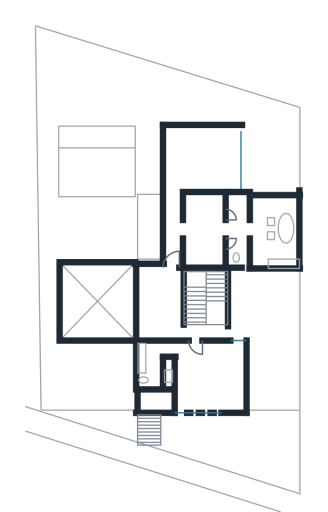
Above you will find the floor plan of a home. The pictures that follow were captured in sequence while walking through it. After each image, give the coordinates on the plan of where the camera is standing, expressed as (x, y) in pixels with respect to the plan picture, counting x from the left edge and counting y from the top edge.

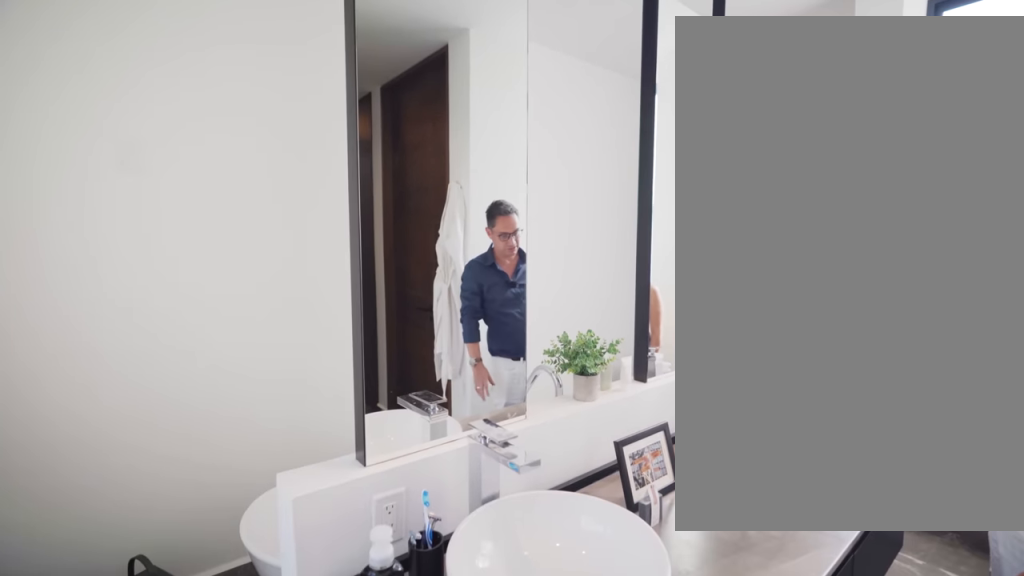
(256, 222)
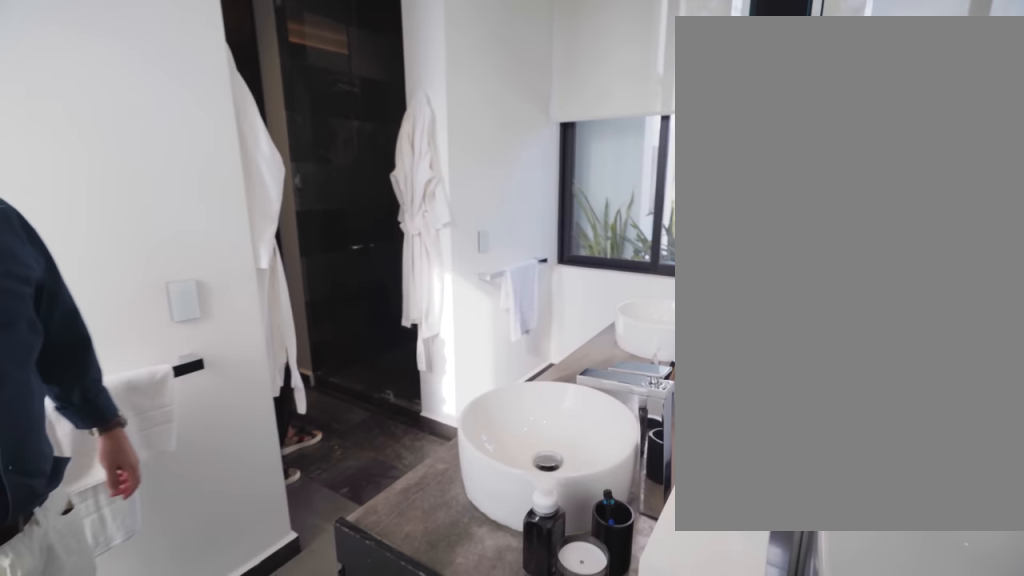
(268, 257)
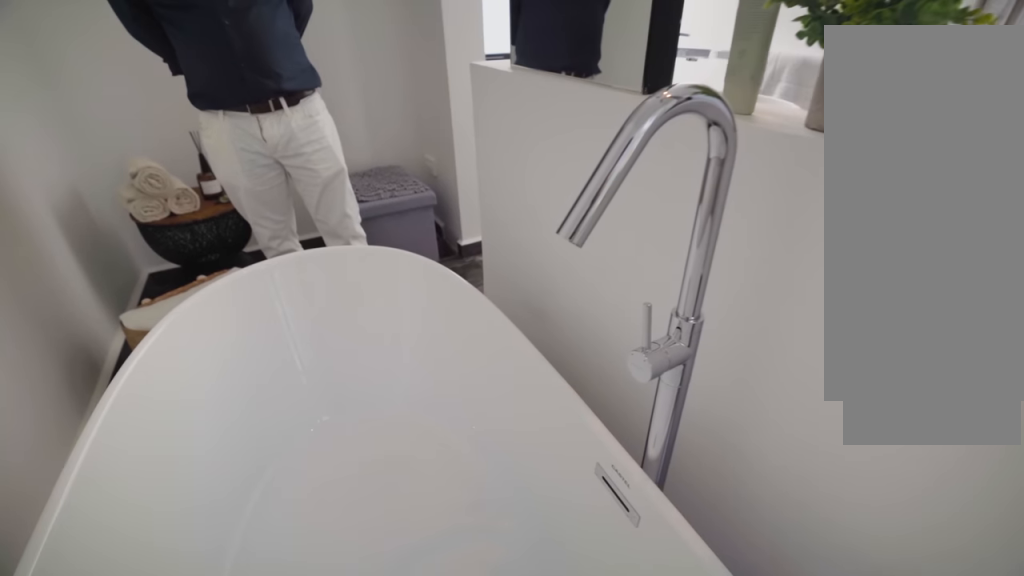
(283, 213)
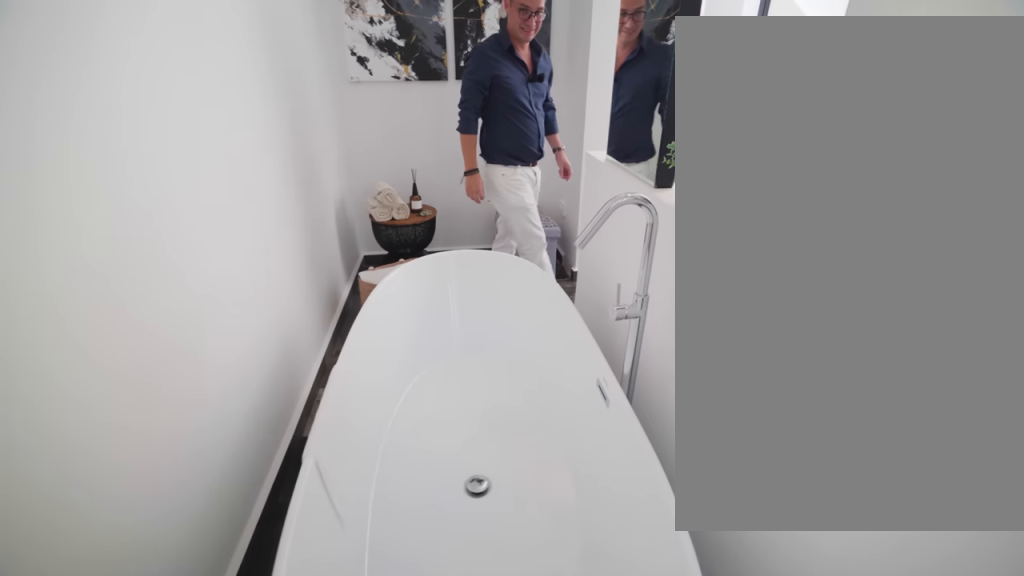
(282, 209)
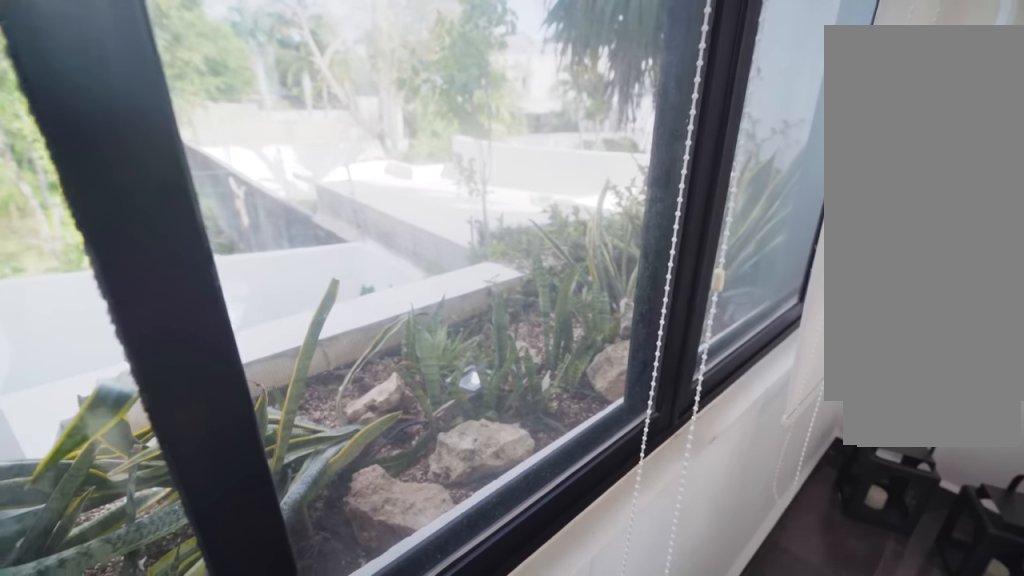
(259, 209)
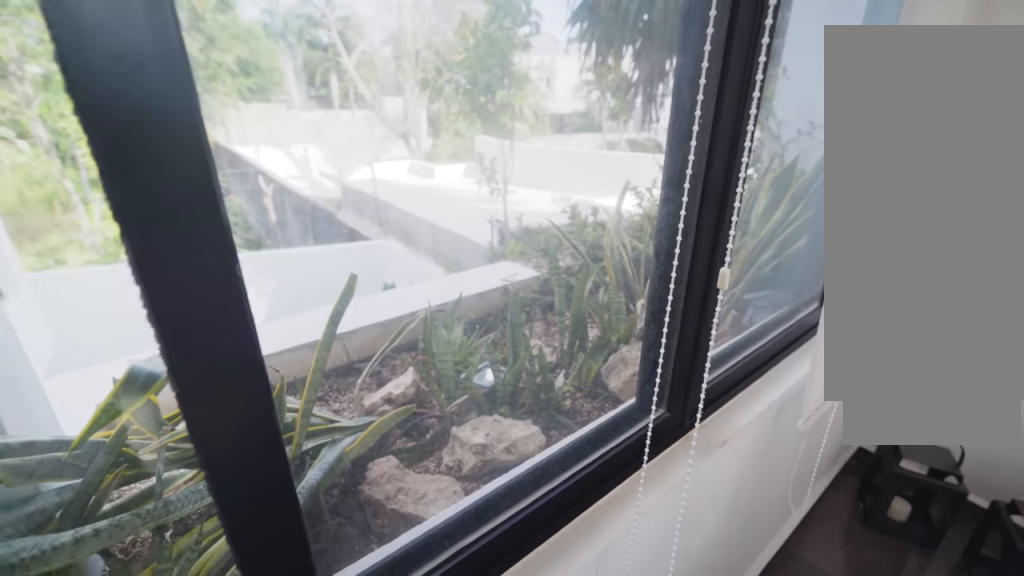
(259, 209)
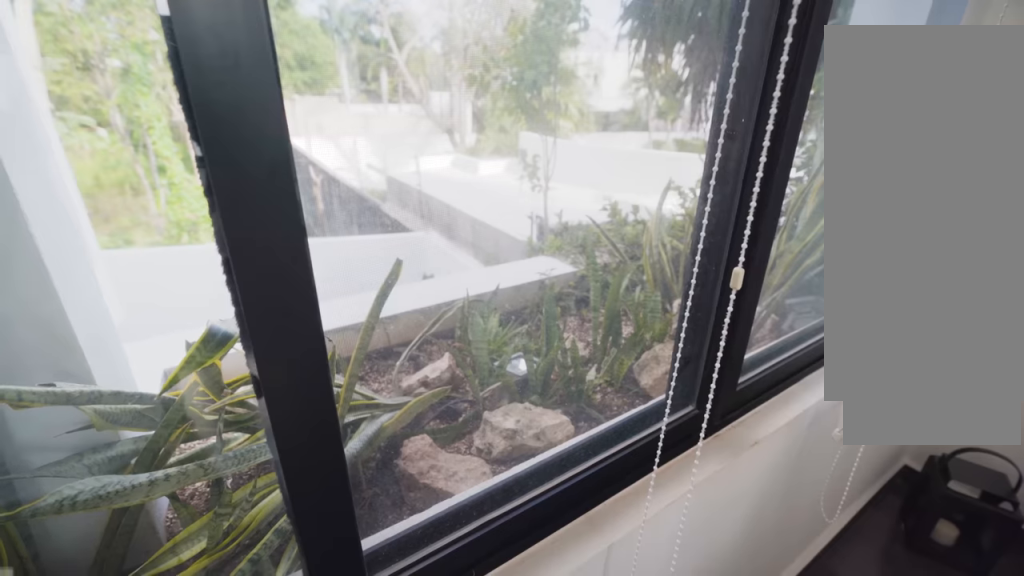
(259, 209)
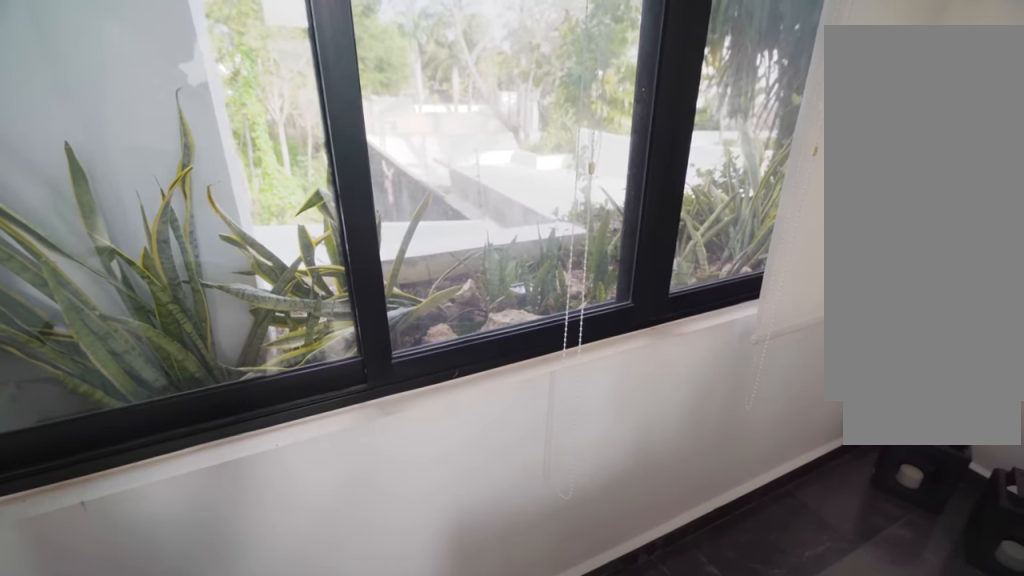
(259, 208)
